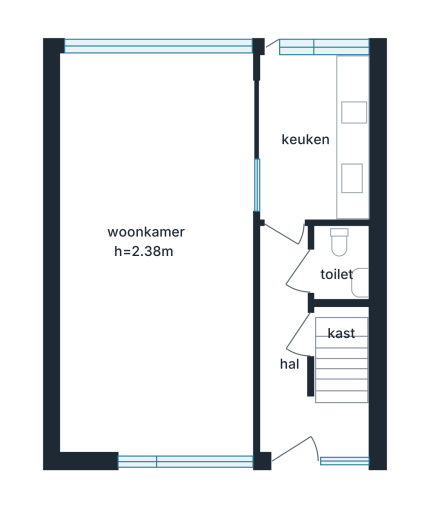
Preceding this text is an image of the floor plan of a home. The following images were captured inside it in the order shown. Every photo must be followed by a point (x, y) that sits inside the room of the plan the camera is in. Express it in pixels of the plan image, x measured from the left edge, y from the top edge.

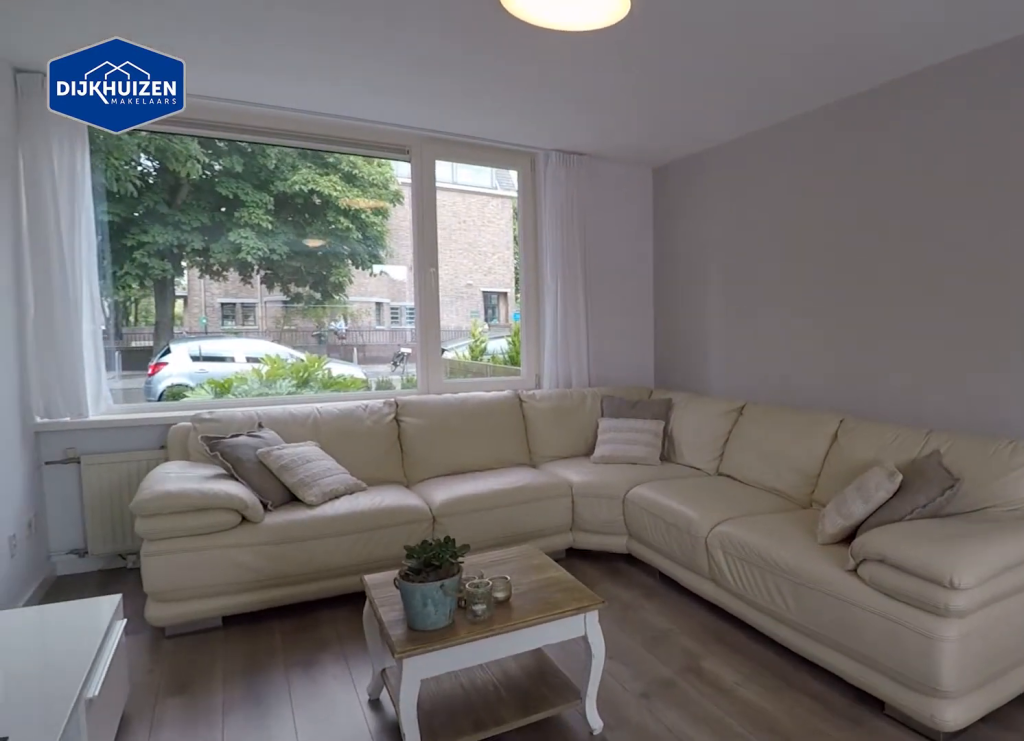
(114, 169)
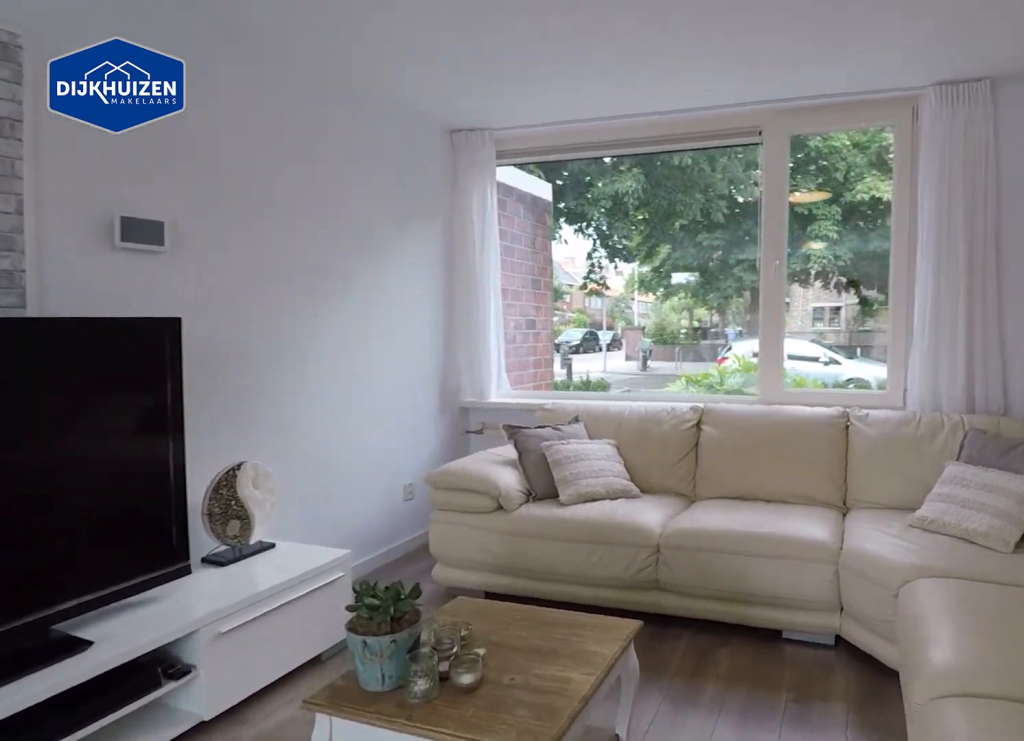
(114, 169)
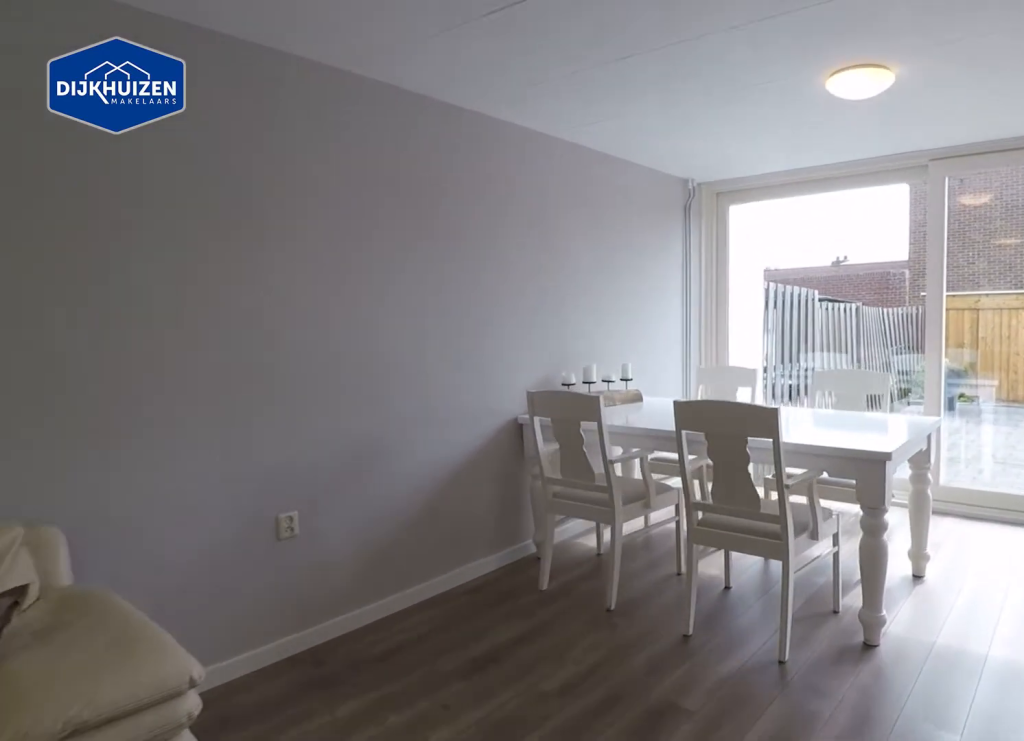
(129, 90)
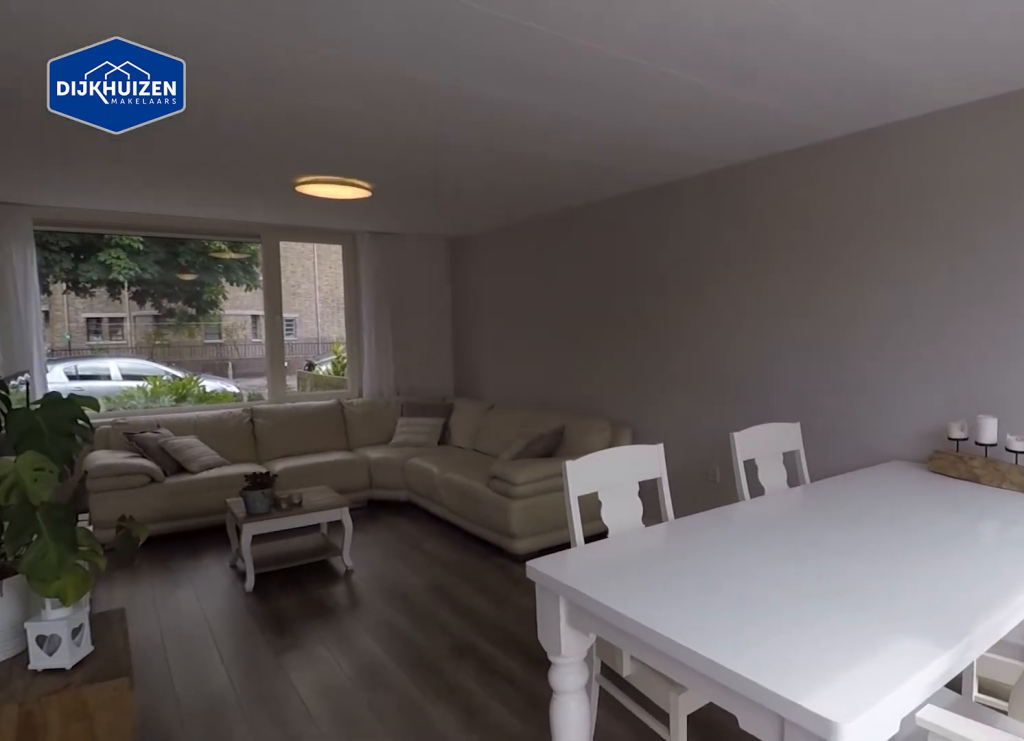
(116, 174)
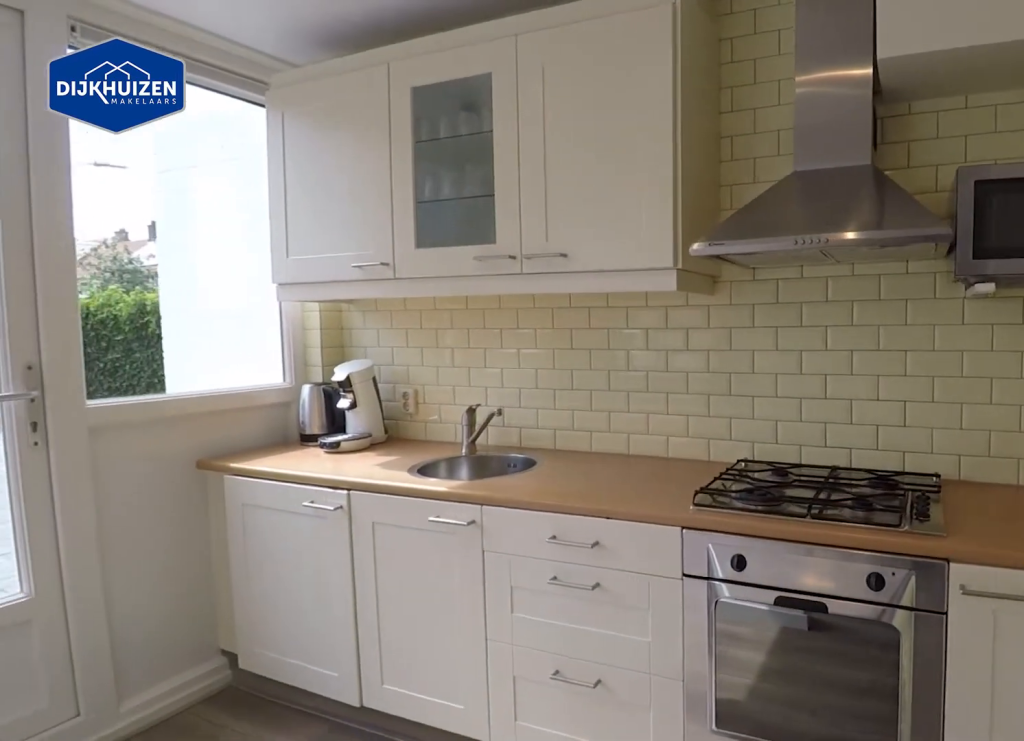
(317, 134)
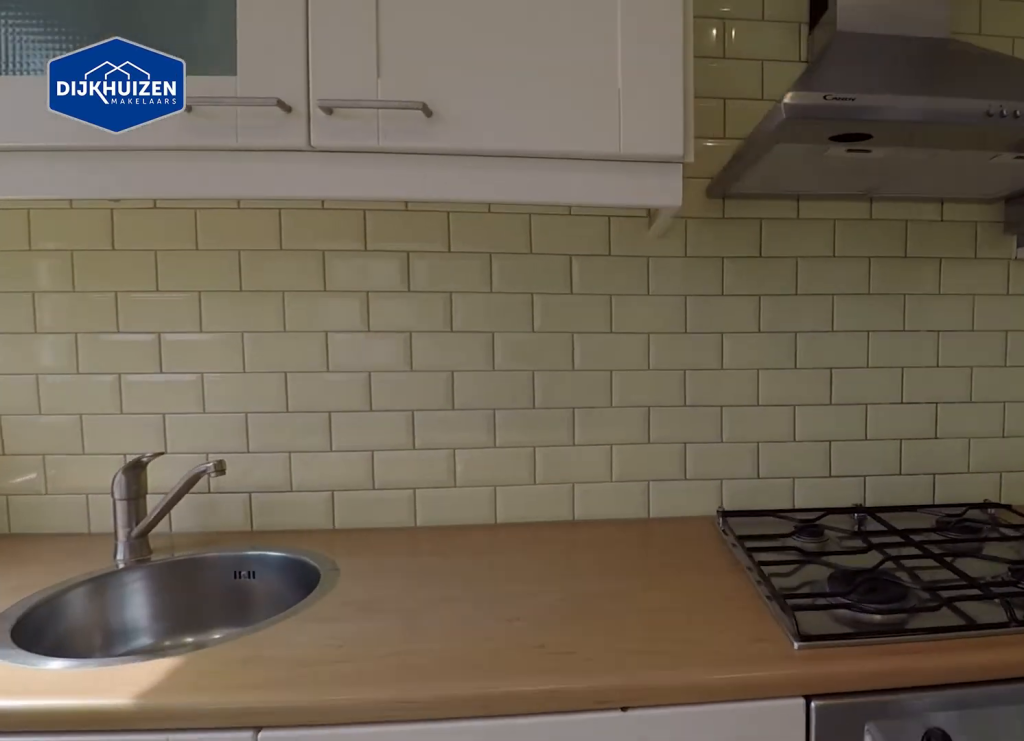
(317, 134)
